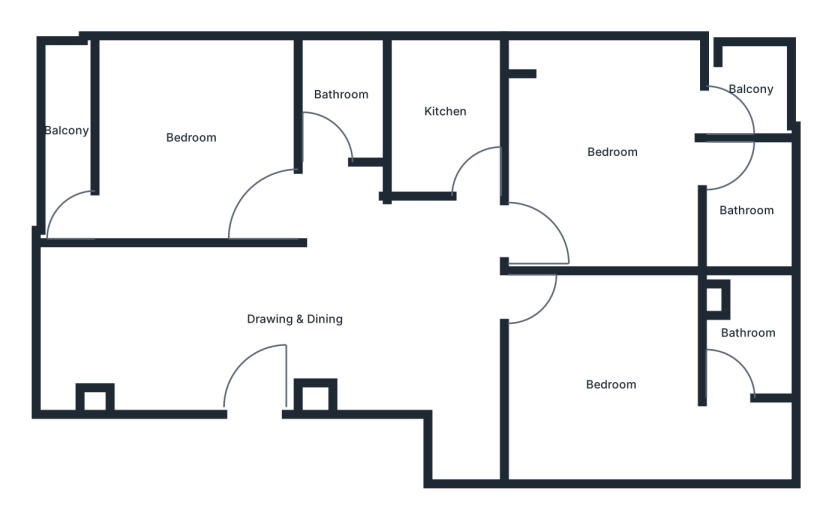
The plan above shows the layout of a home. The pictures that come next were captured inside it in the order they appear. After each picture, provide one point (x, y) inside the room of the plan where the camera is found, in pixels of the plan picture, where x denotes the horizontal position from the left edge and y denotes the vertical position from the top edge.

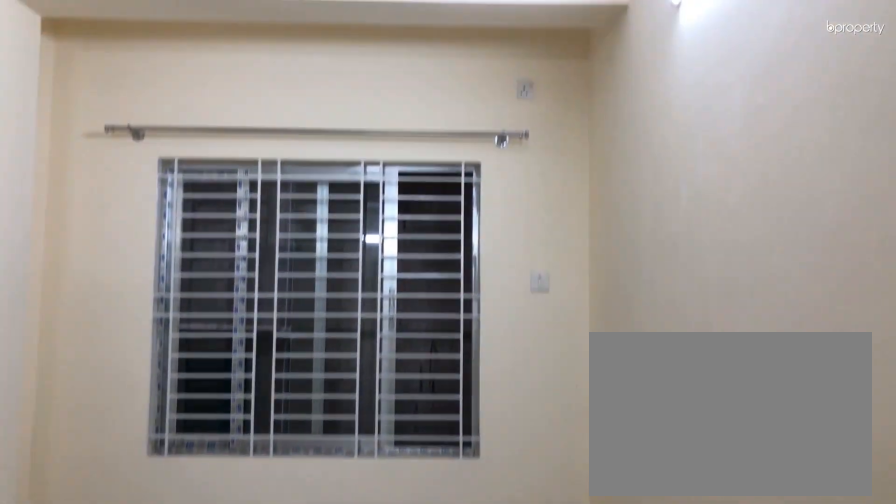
(115, 319)
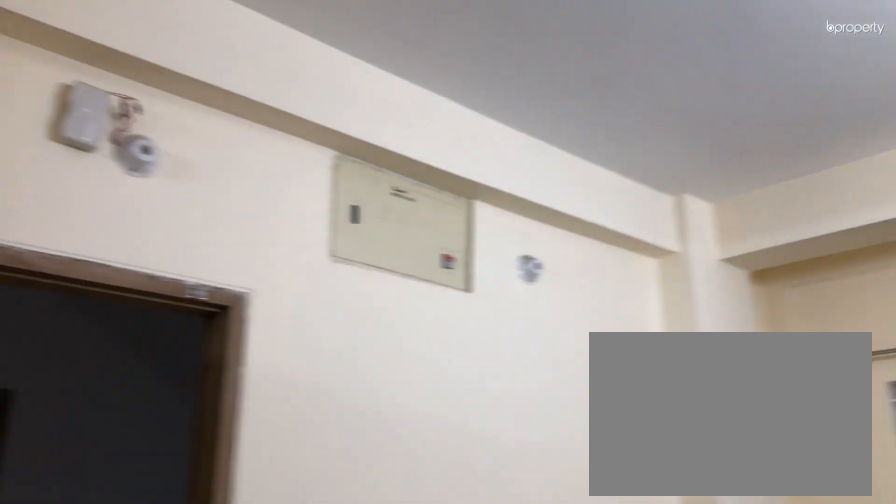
(115, 319)
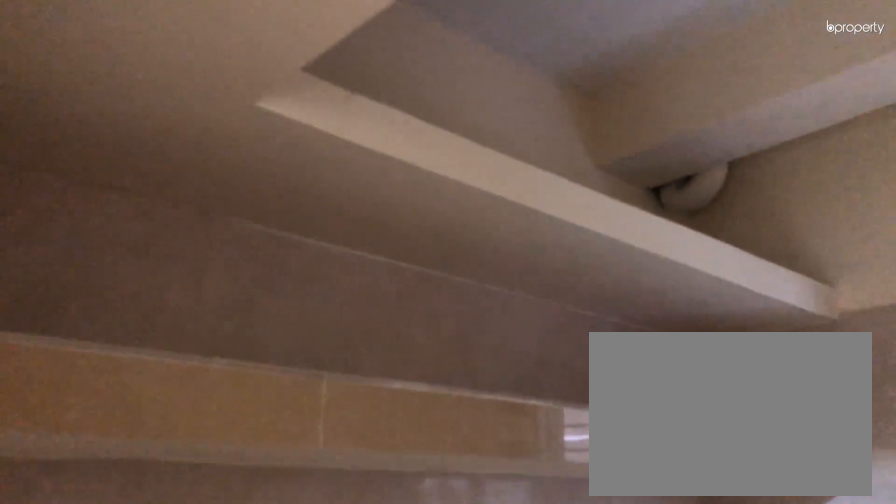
(442, 115)
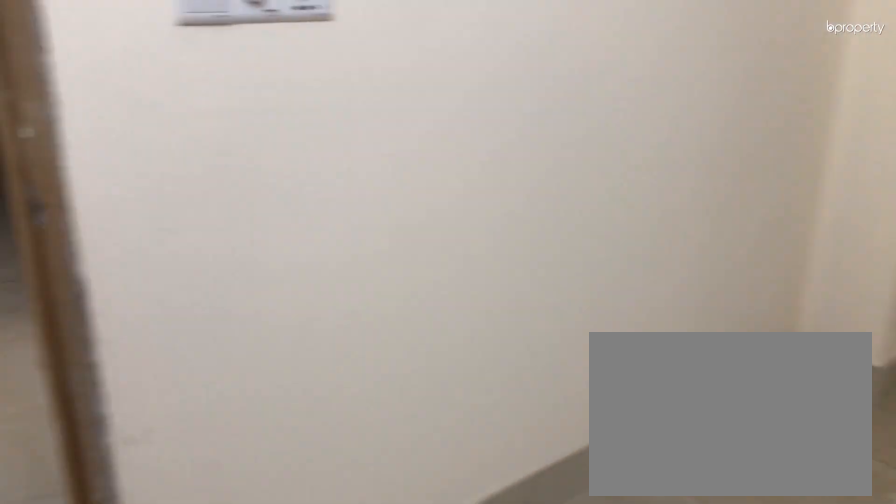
(608, 155)
